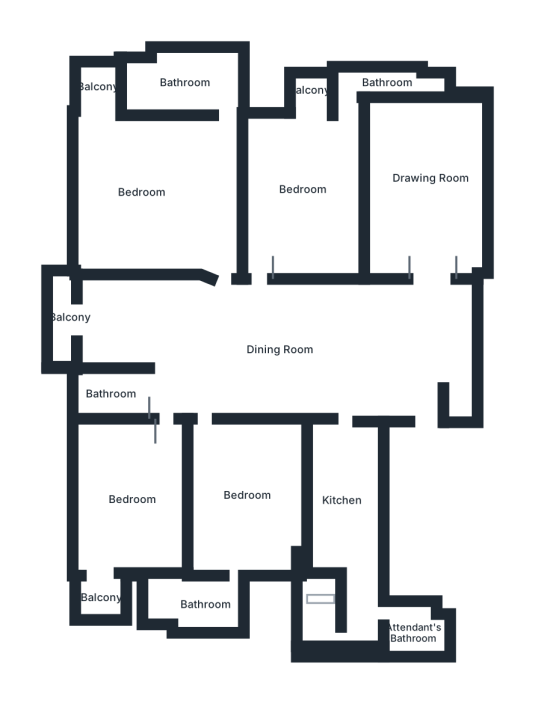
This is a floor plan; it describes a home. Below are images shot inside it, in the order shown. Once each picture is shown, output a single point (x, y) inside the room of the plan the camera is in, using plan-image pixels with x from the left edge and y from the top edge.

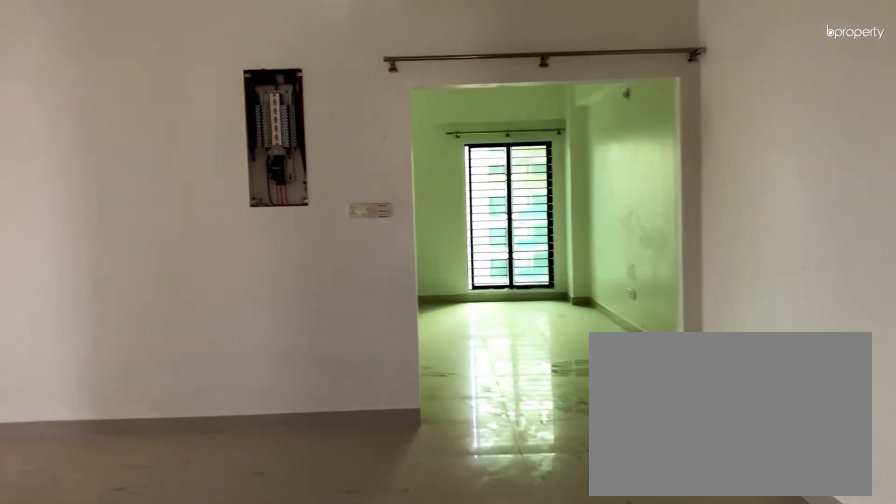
(408, 377)
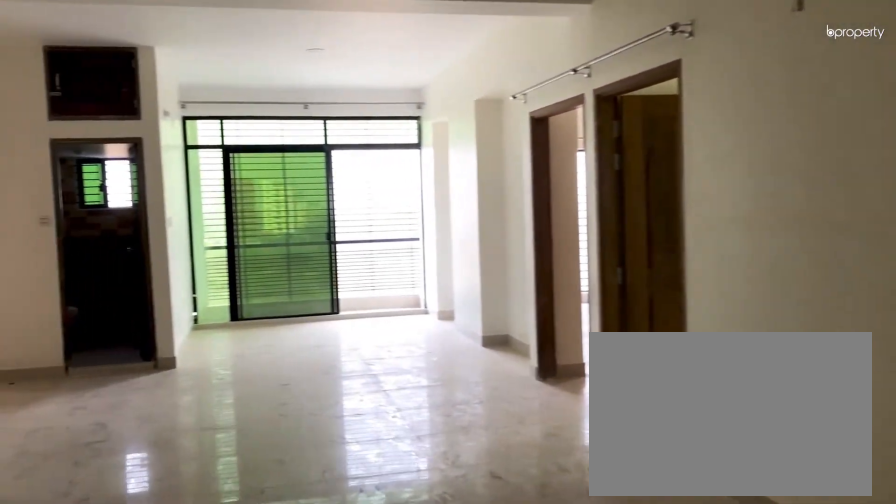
(269, 350)
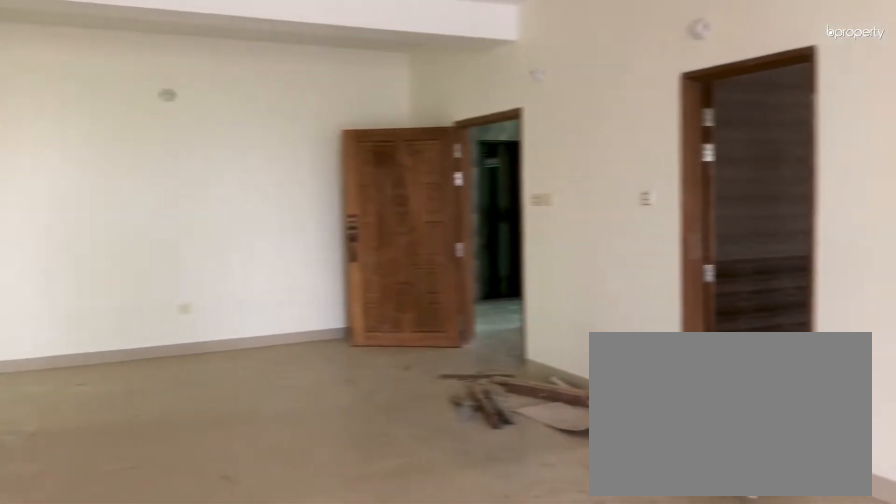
(269, 350)
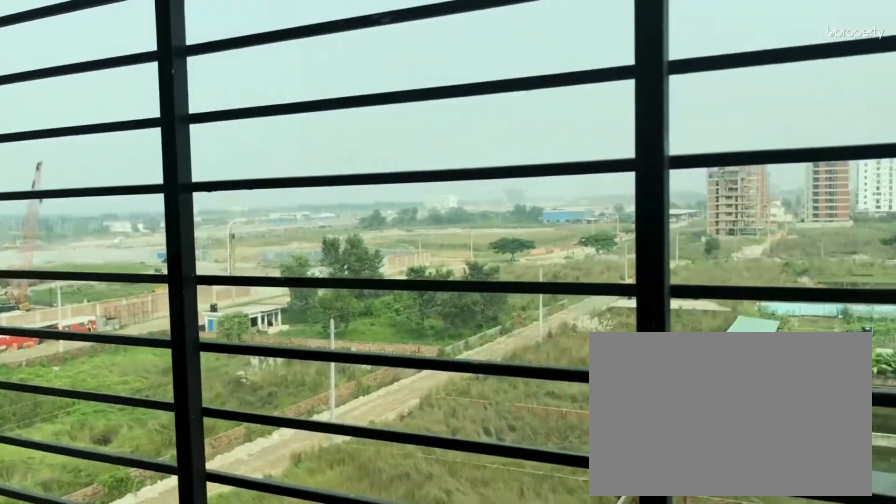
(63, 325)
